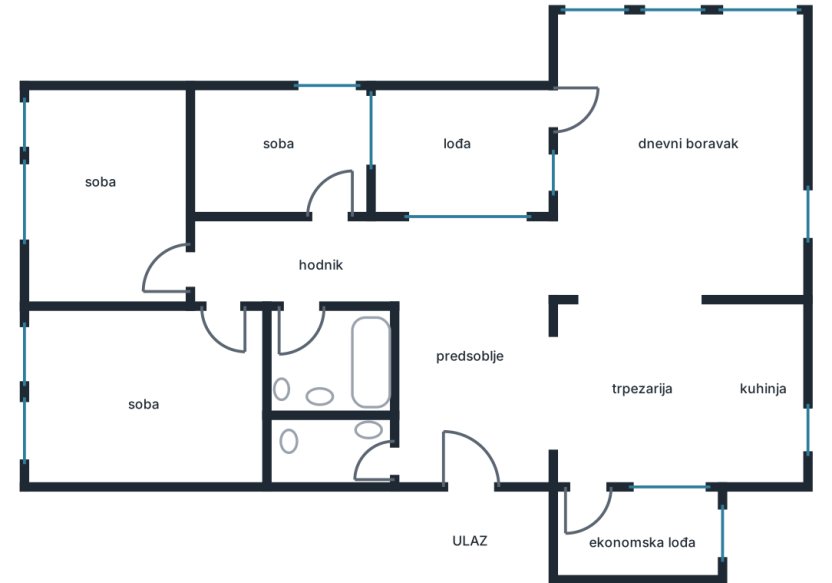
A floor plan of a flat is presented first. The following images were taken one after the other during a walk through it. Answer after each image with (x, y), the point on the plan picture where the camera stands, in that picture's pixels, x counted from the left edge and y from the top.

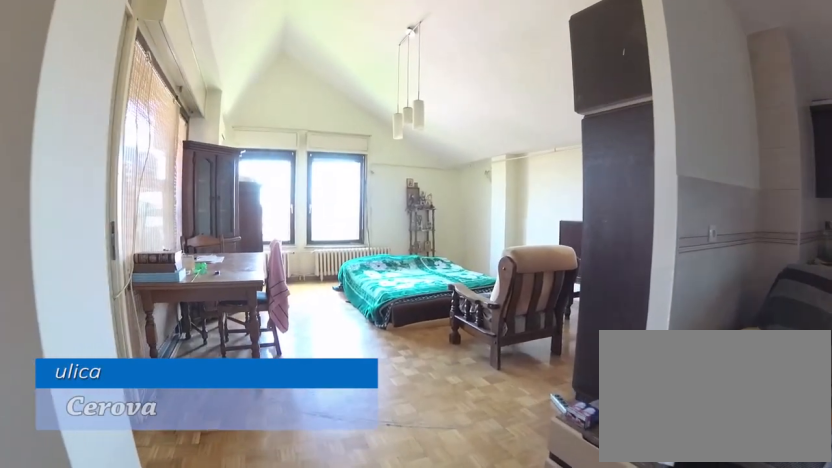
(593, 379)
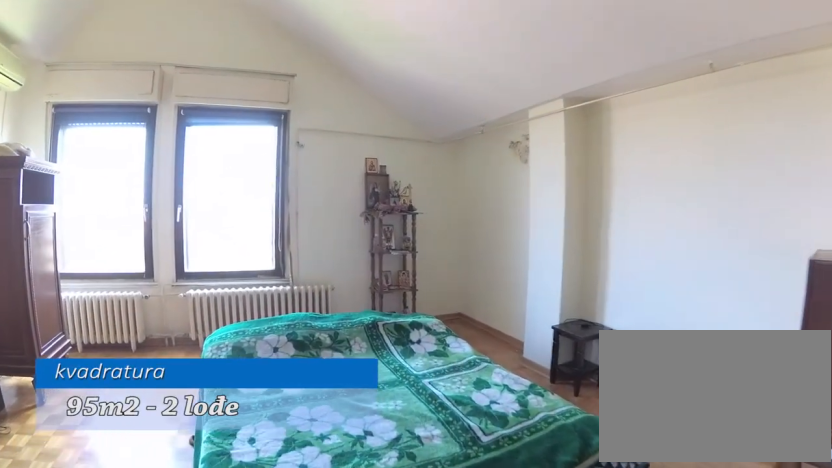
(679, 244)
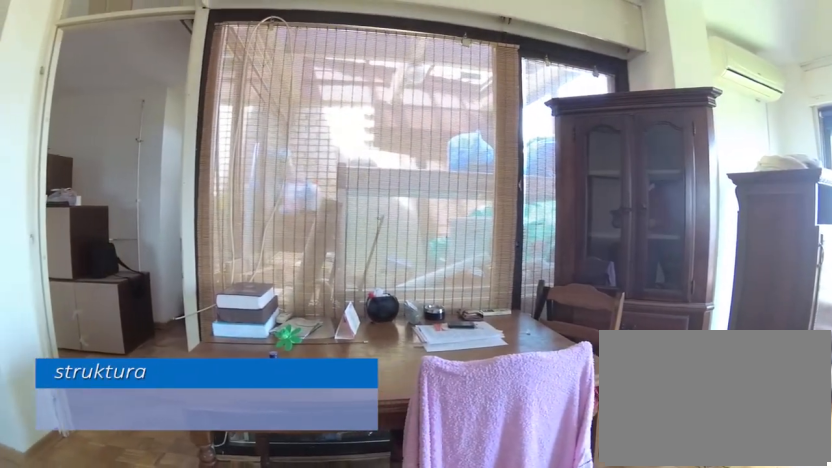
(704, 181)
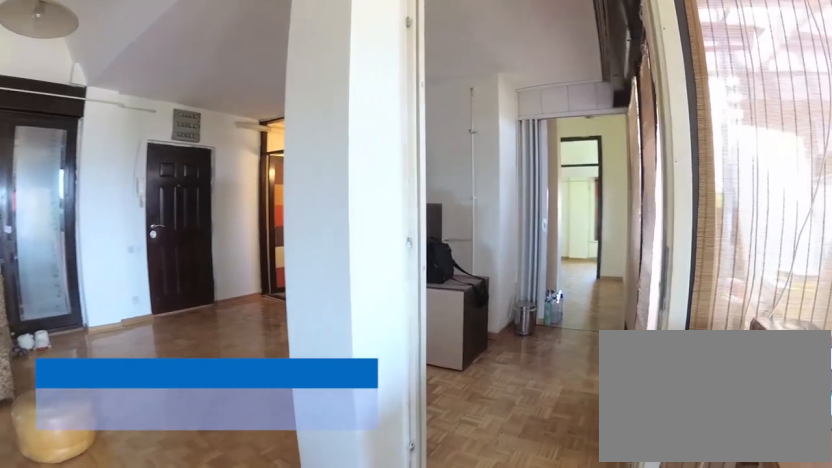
(629, 232)
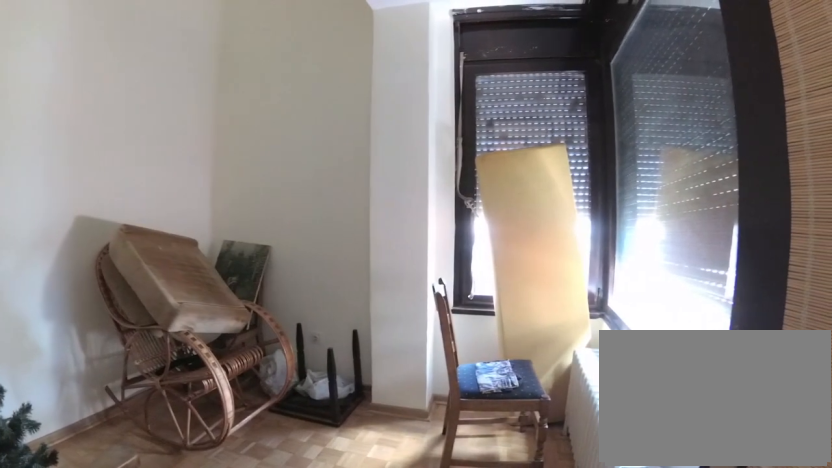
(357, 232)
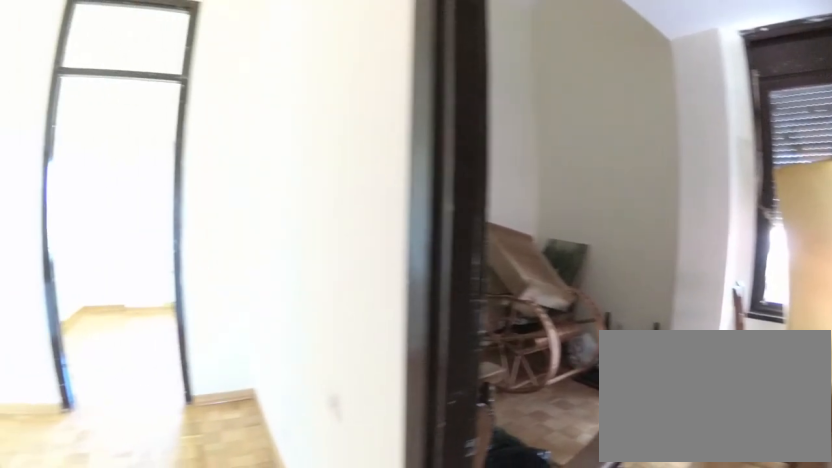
(405, 249)
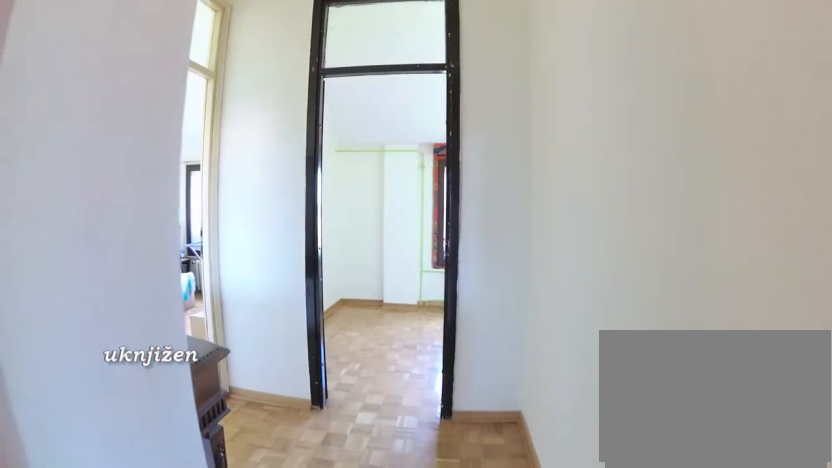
(353, 261)
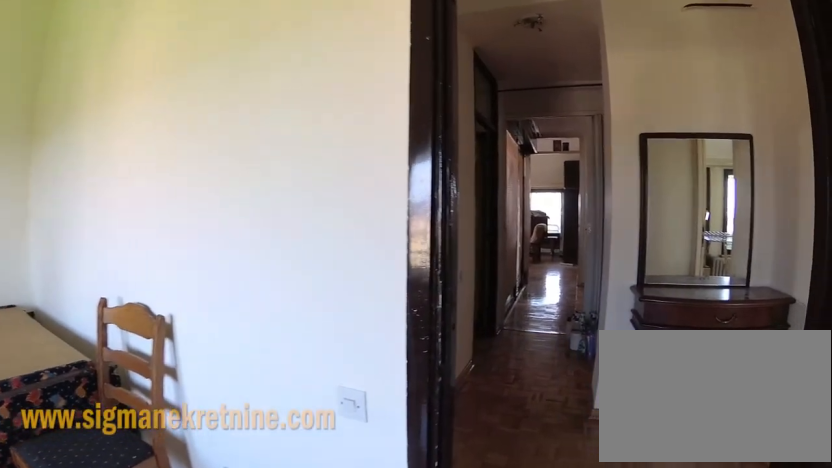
(62, 264)
